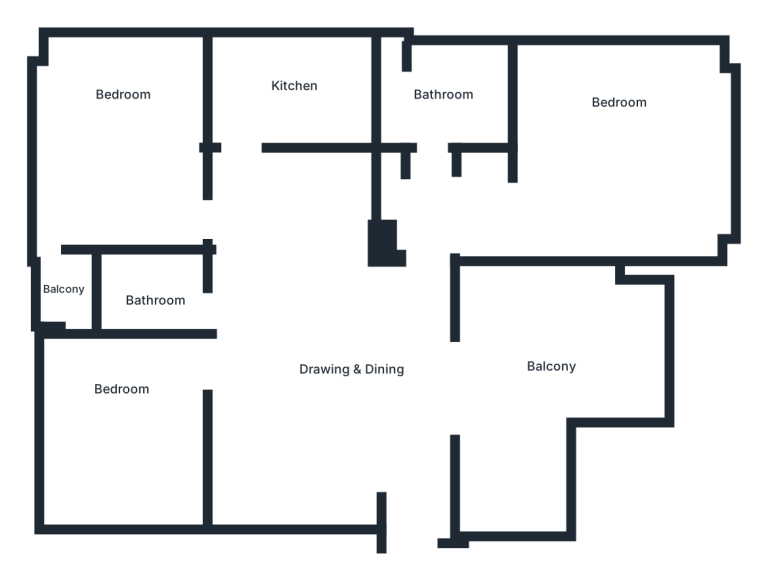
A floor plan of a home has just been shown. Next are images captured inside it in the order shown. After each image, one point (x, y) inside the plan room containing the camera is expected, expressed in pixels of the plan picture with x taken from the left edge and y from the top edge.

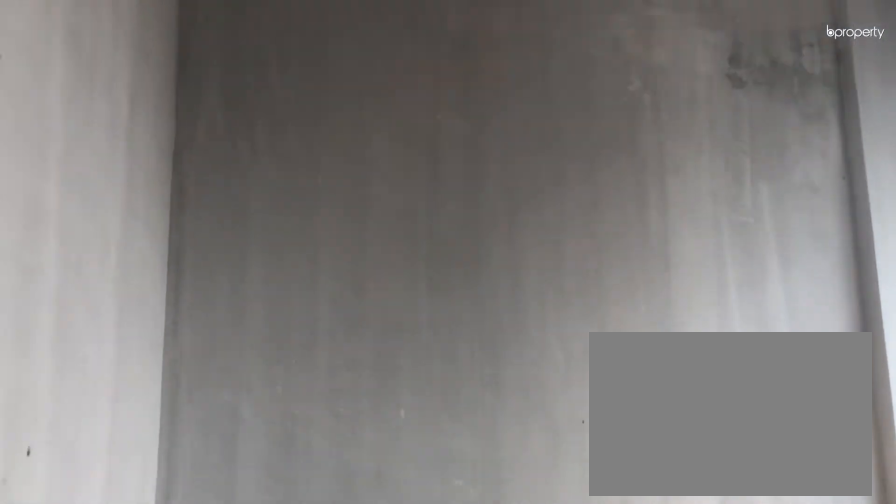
(121, 435)
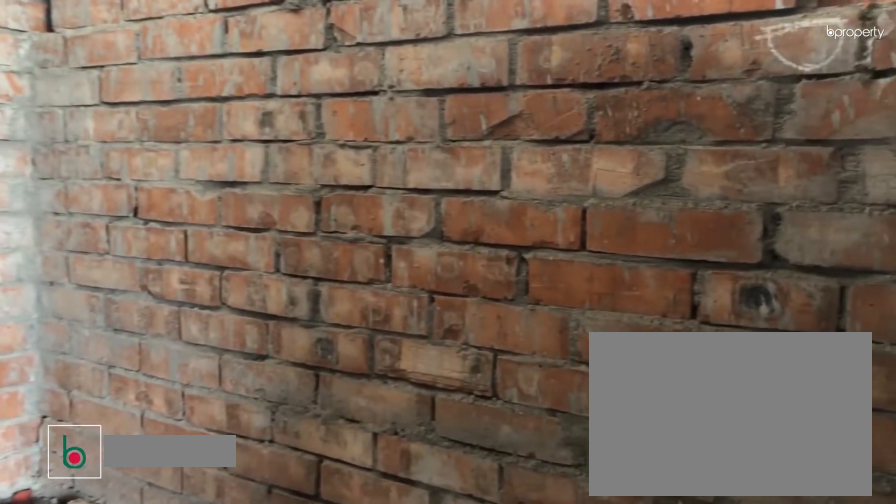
(153, 298)
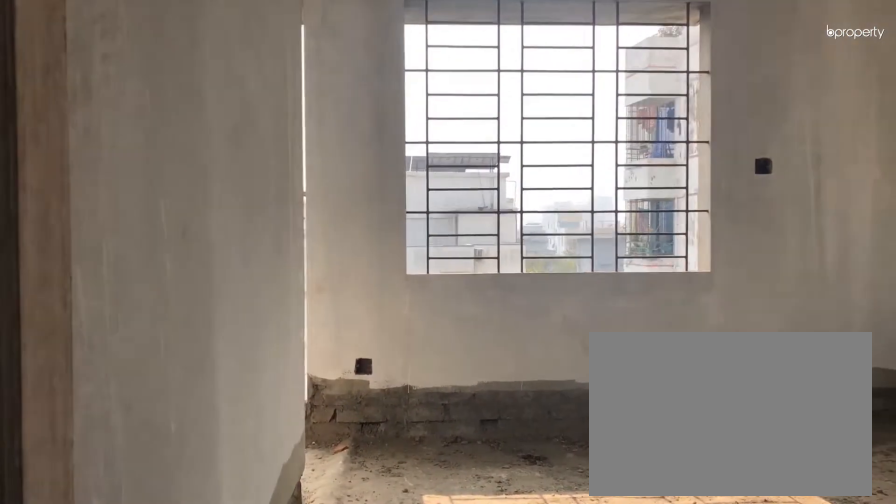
(118, 144)
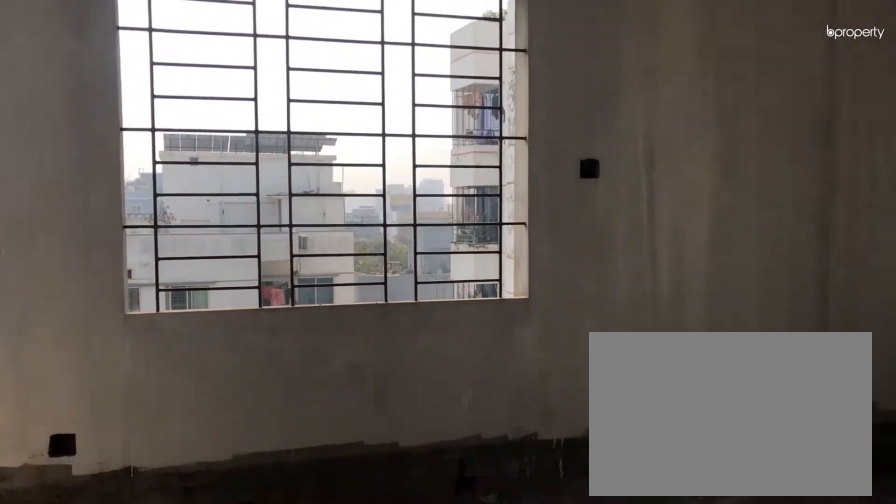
(118, 144)
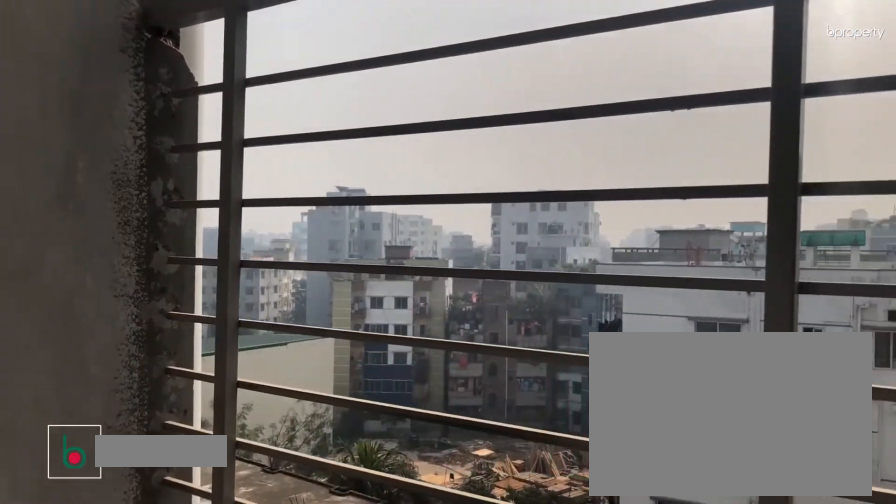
(66, 294)
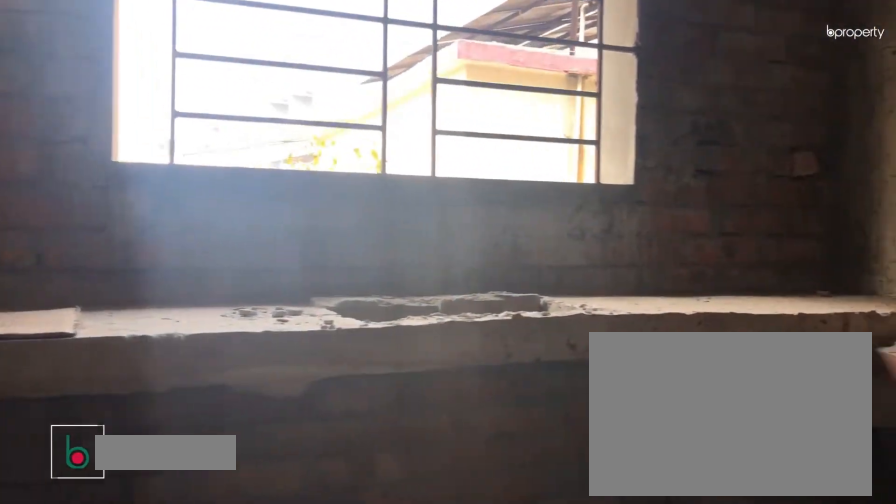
(291, 93)
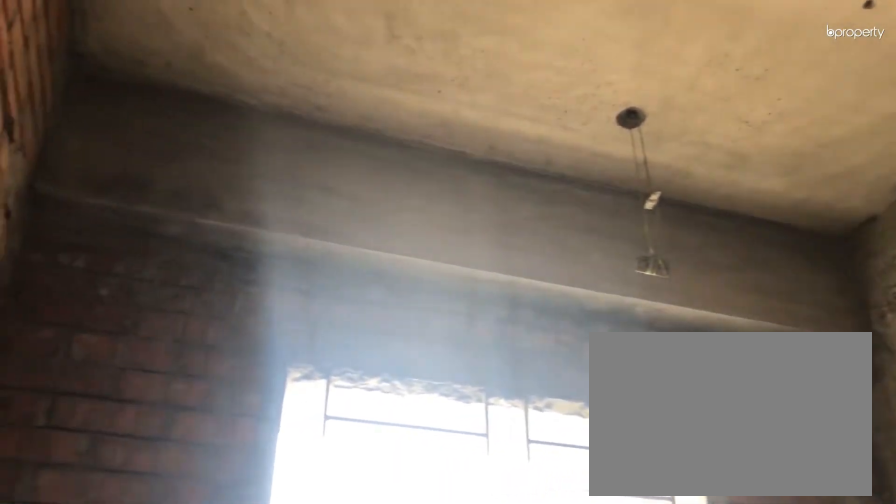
(291, 93)
